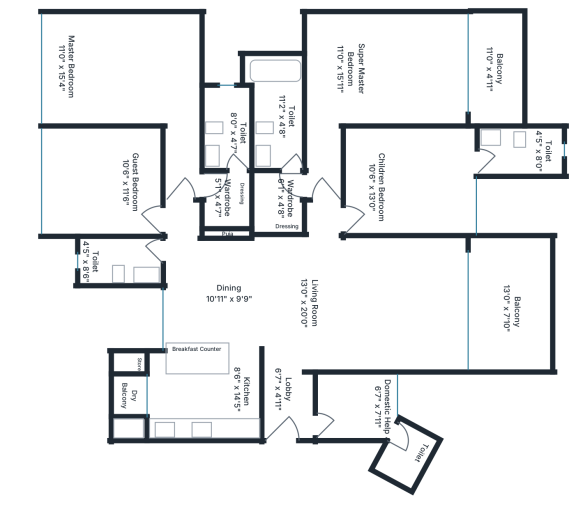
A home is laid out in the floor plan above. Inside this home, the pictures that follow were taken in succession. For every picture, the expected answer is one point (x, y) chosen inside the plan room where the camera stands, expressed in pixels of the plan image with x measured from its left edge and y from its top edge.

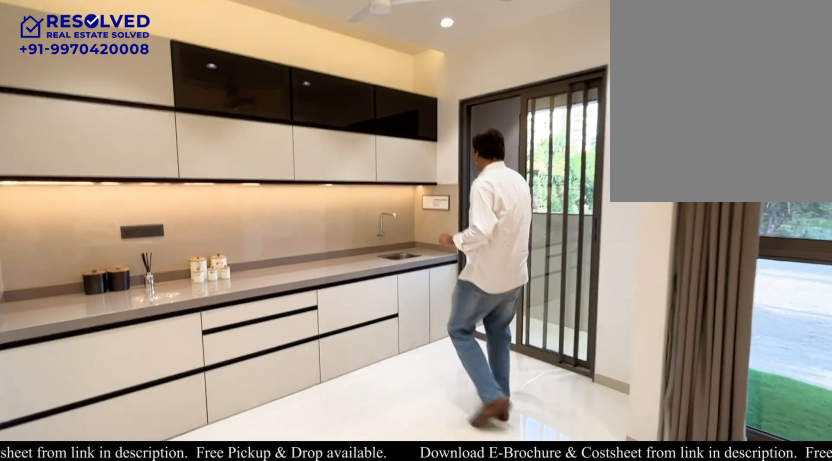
(204, 395)
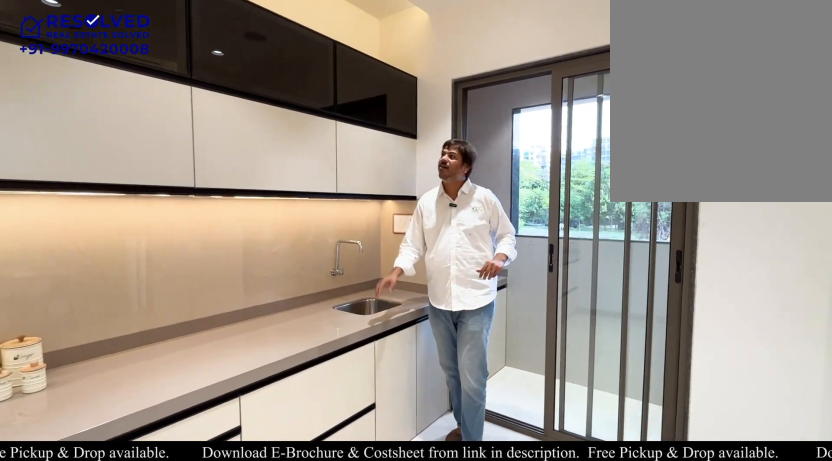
(204, 395)
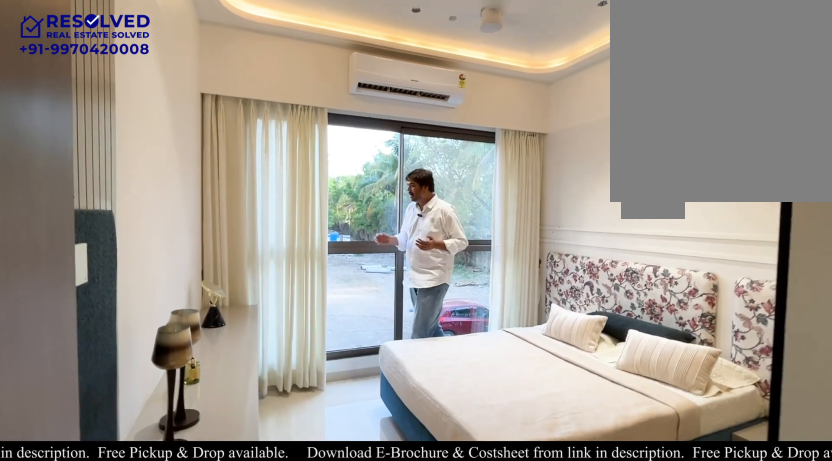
(105, 181)
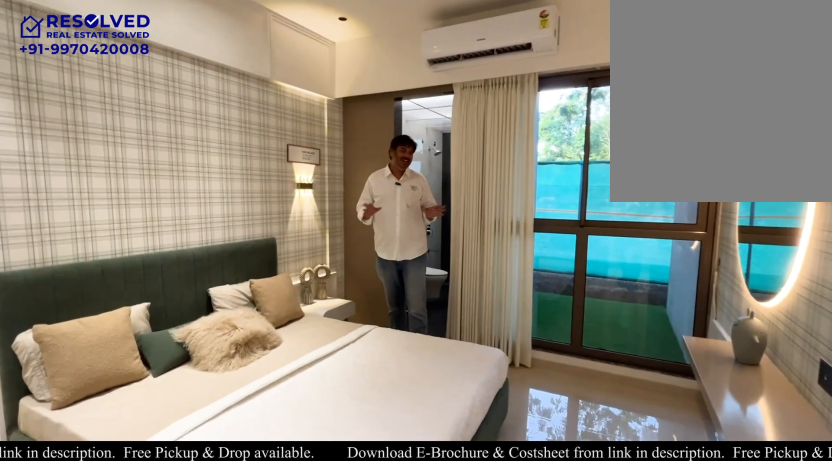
(410, 181)
